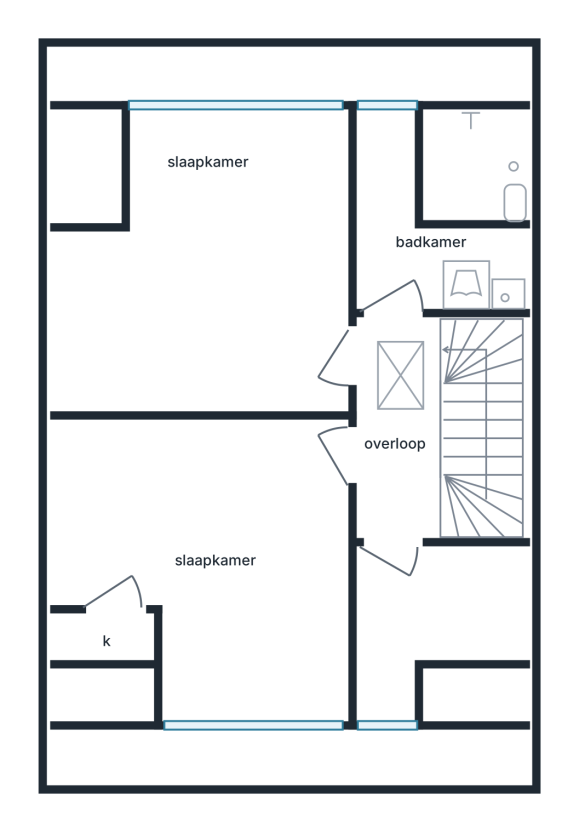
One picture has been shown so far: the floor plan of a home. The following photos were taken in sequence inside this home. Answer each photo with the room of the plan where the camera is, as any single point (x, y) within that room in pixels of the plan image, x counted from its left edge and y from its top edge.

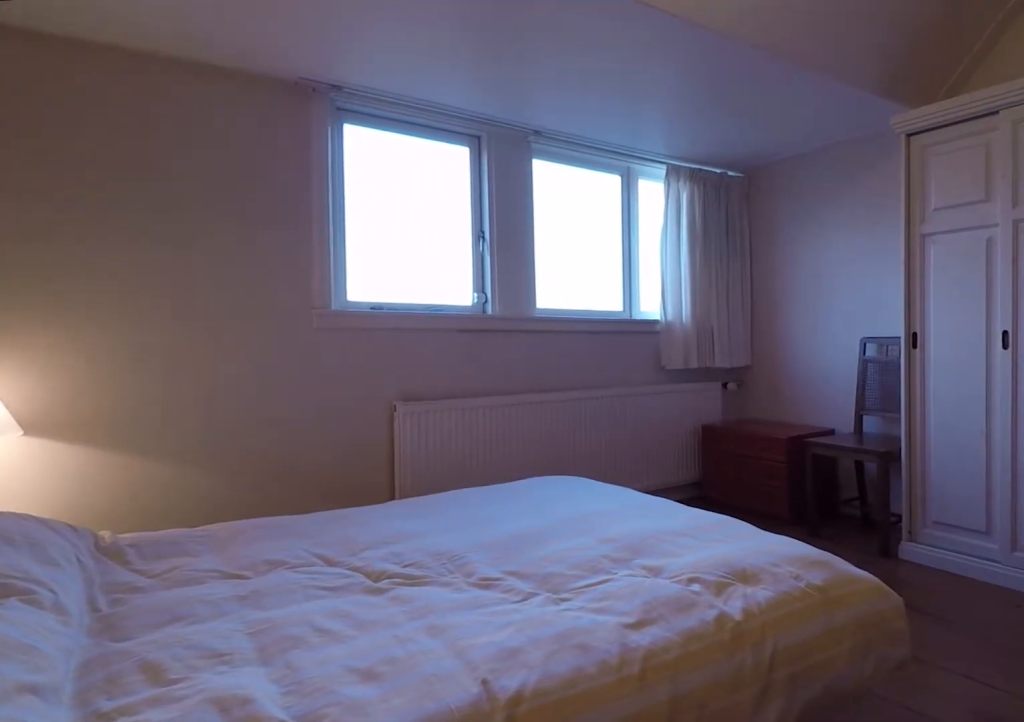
(204, 273)
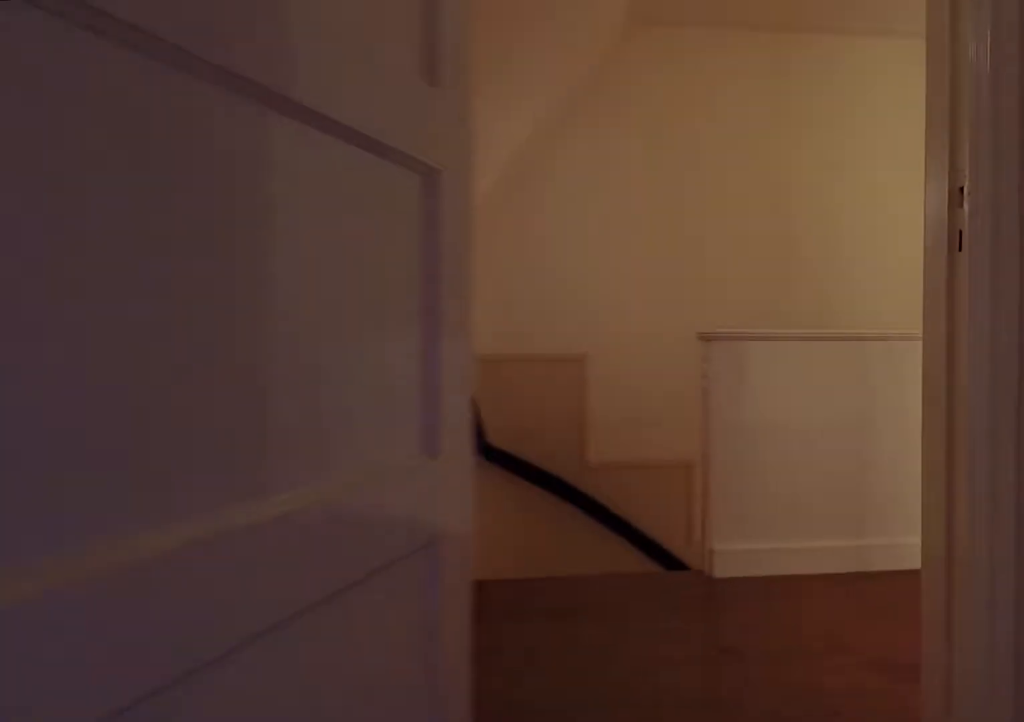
(204, 273)
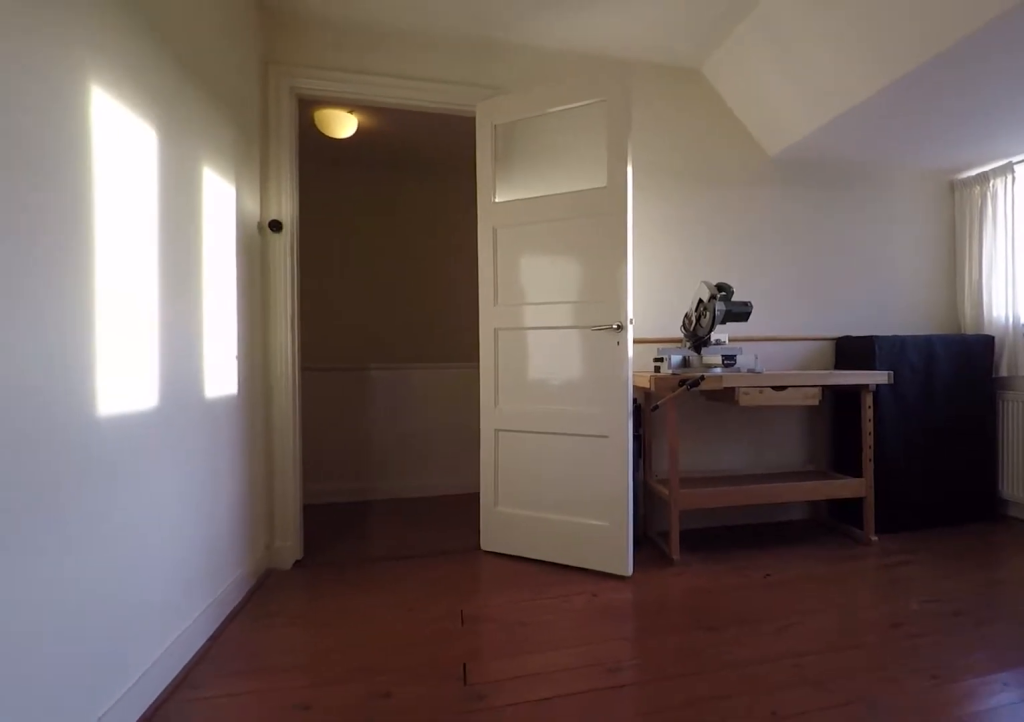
(223, 563)
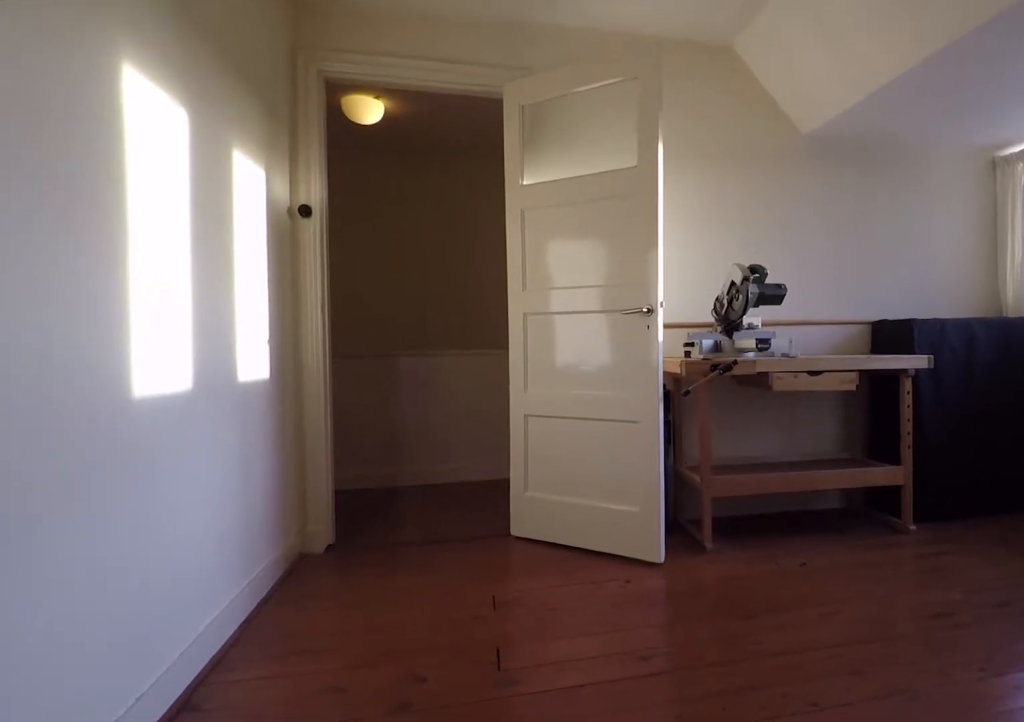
(223, 563)
